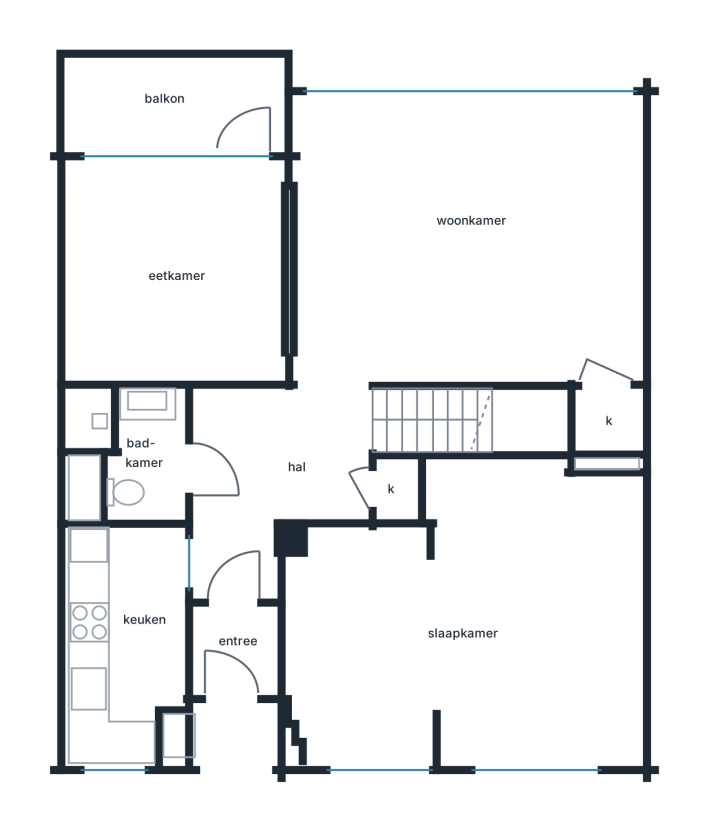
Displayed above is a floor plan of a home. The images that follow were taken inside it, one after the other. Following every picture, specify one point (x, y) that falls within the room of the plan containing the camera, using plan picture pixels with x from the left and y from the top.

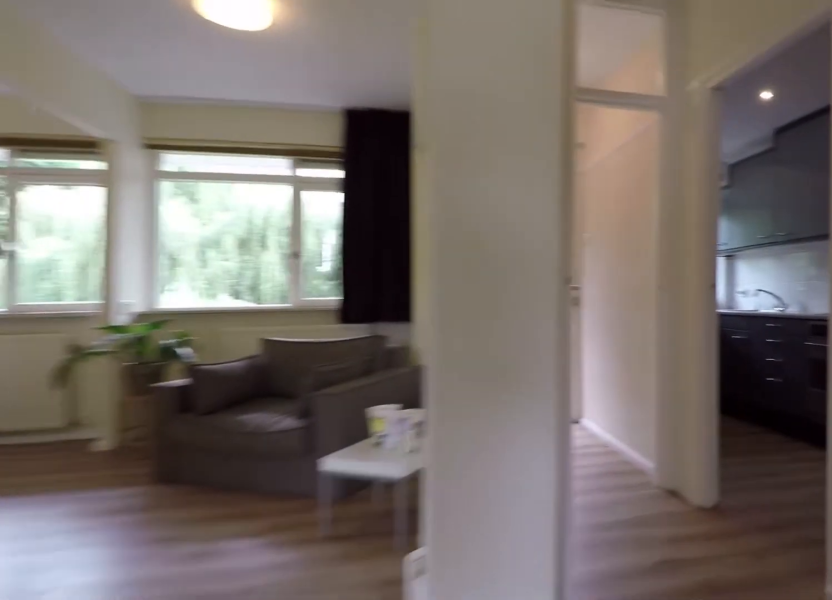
(265, 510)
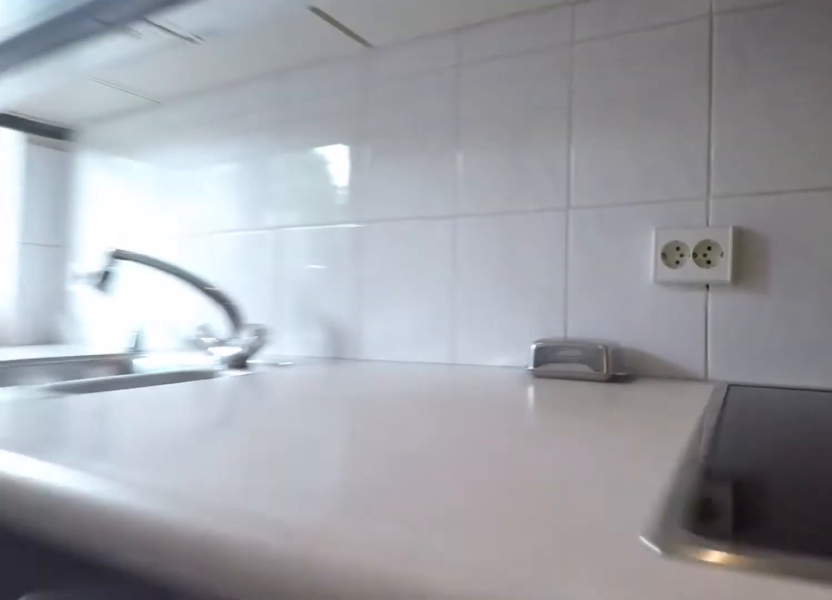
(123, 640)
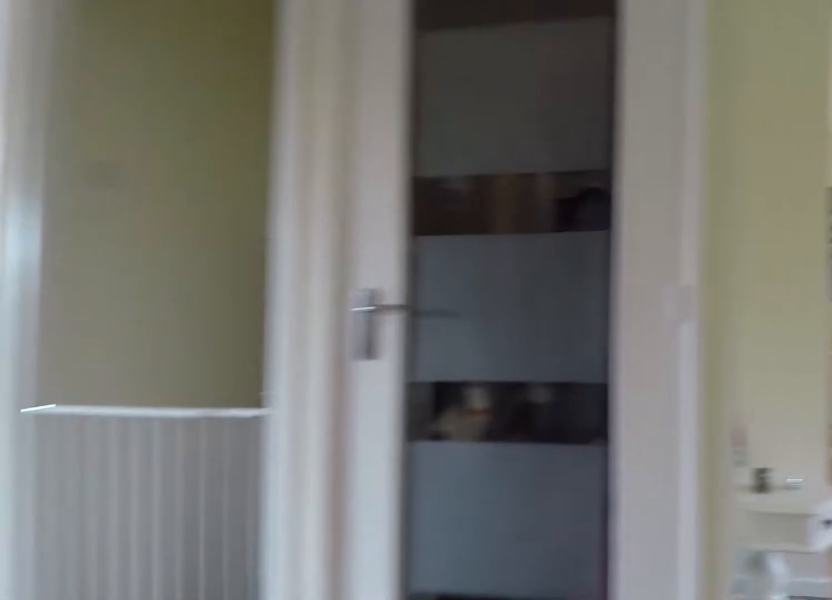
(265, 510)
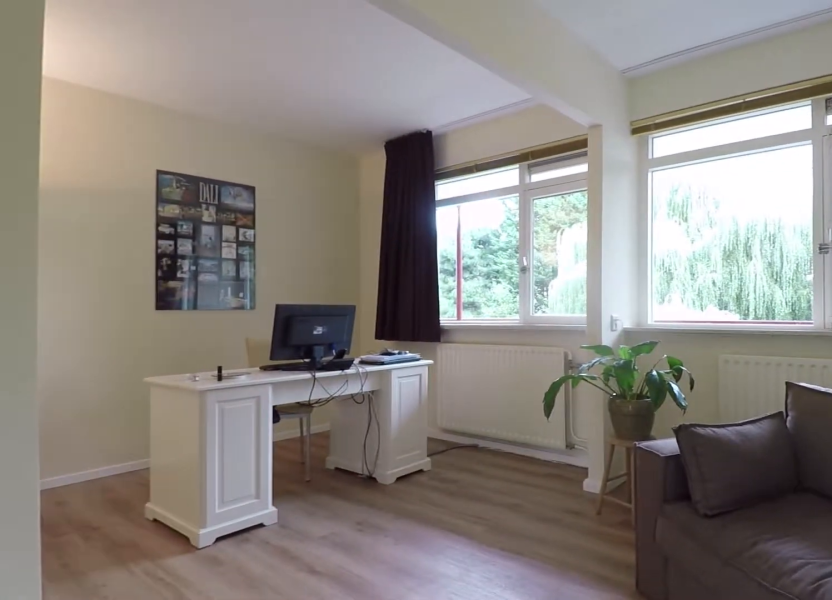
(472, 623)
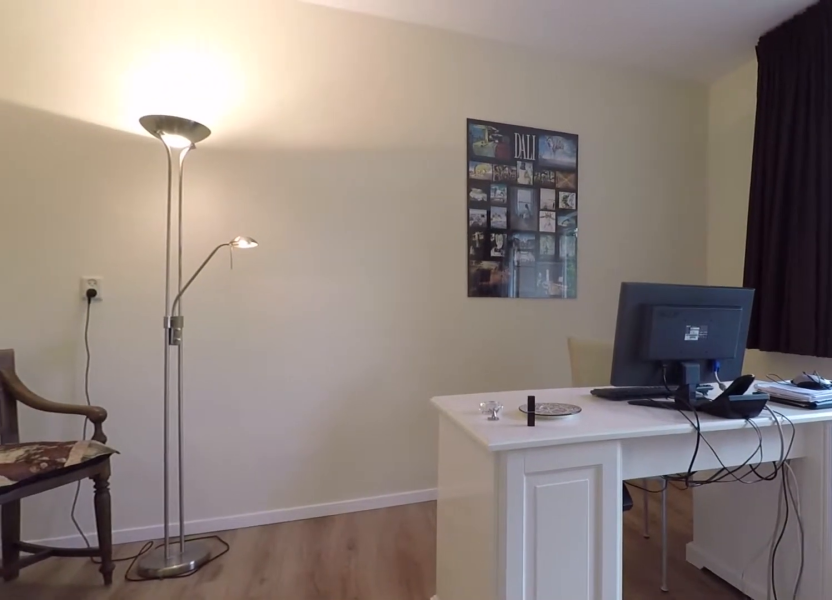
(472, 623)
